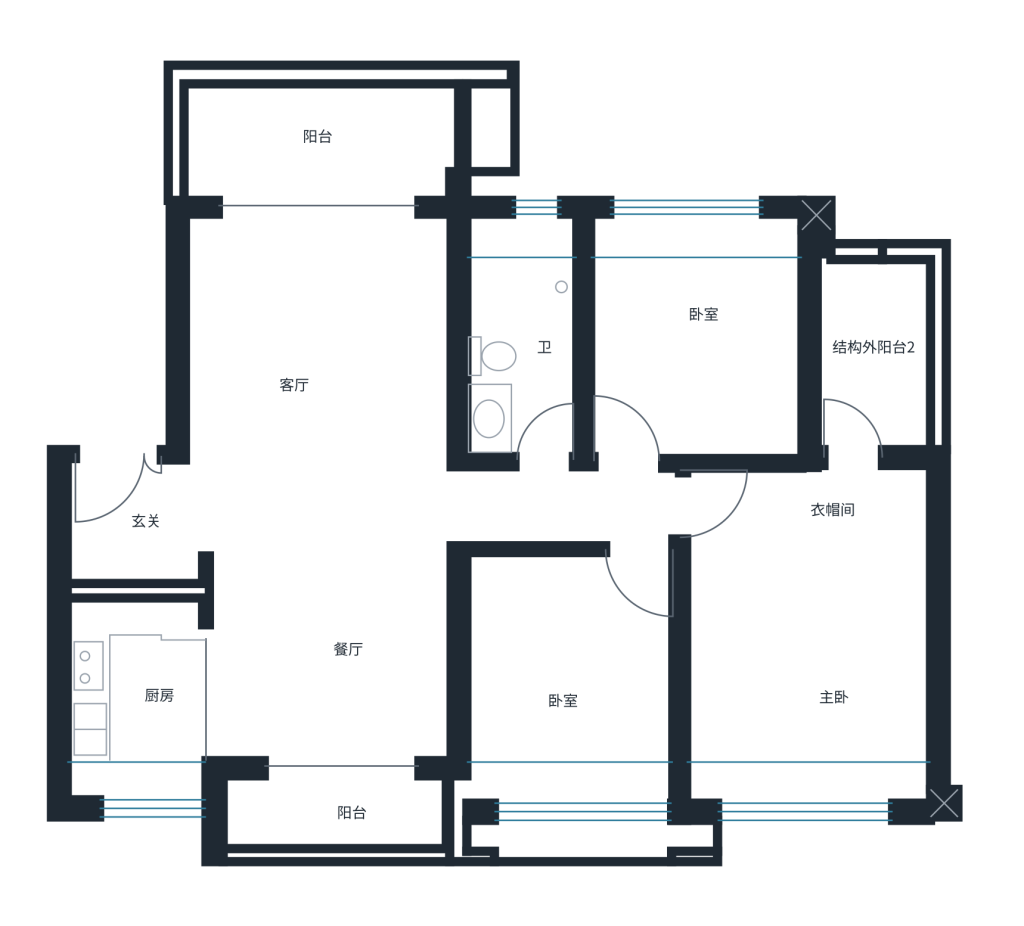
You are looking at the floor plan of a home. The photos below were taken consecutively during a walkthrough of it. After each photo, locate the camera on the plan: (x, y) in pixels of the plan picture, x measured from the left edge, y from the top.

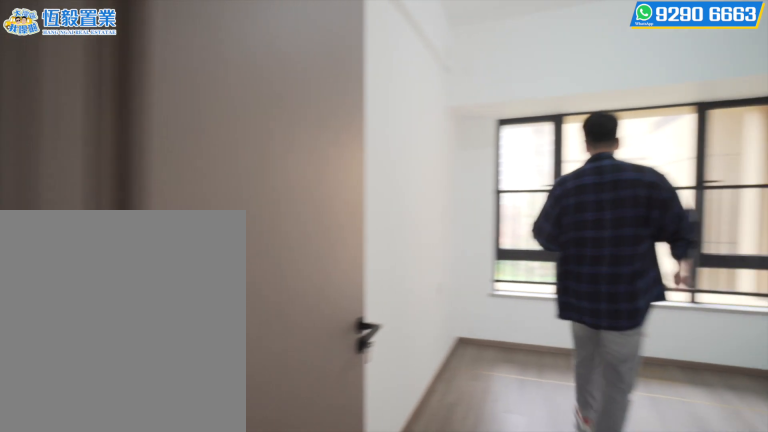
(596, 656)
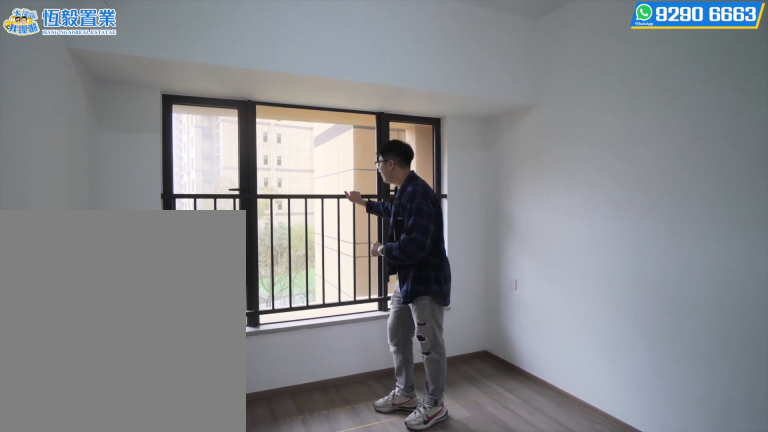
(536, 768)
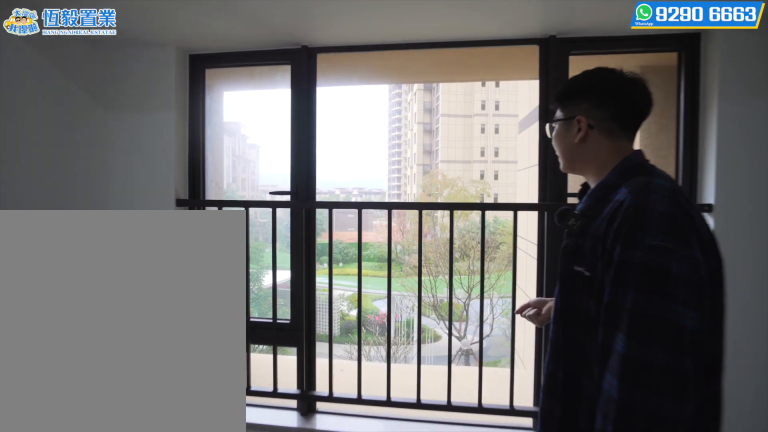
(537, 769)
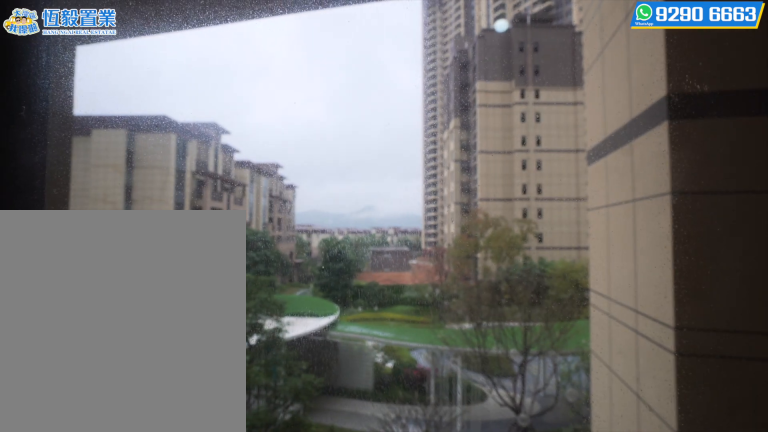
(536, 769)
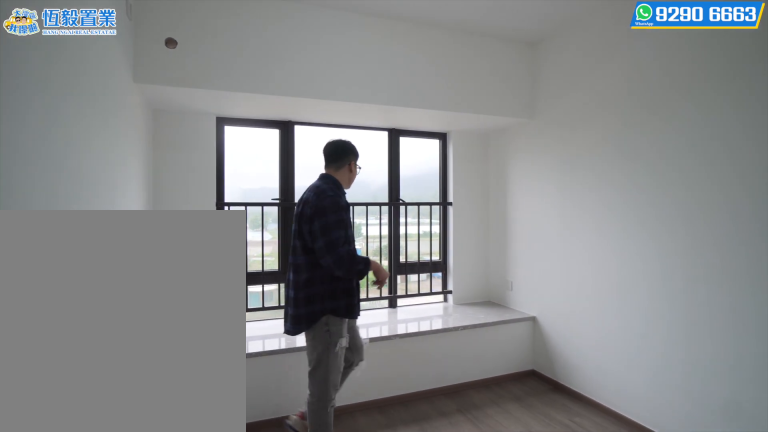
(629, 290)
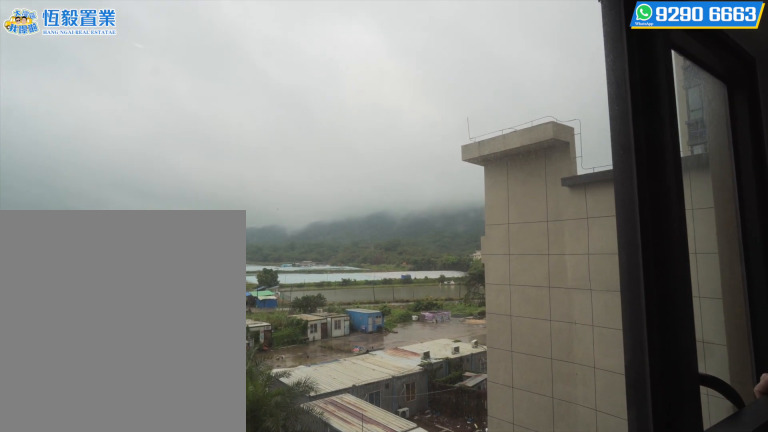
(743, 293)
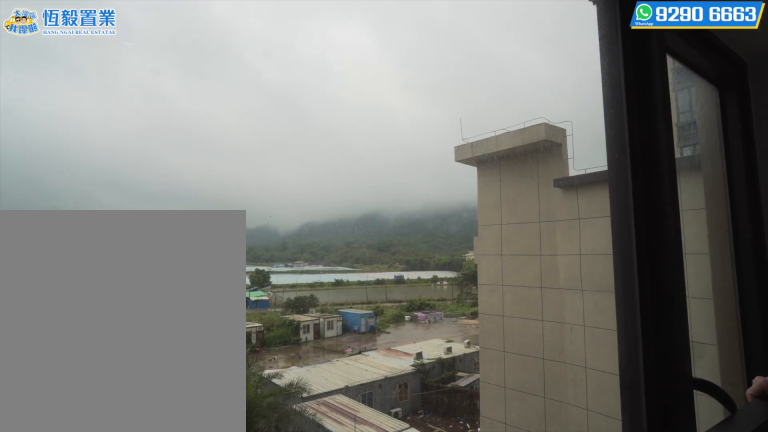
(743, 292)
